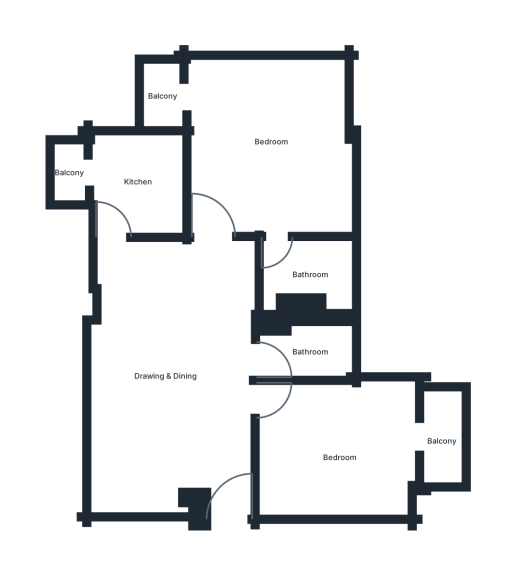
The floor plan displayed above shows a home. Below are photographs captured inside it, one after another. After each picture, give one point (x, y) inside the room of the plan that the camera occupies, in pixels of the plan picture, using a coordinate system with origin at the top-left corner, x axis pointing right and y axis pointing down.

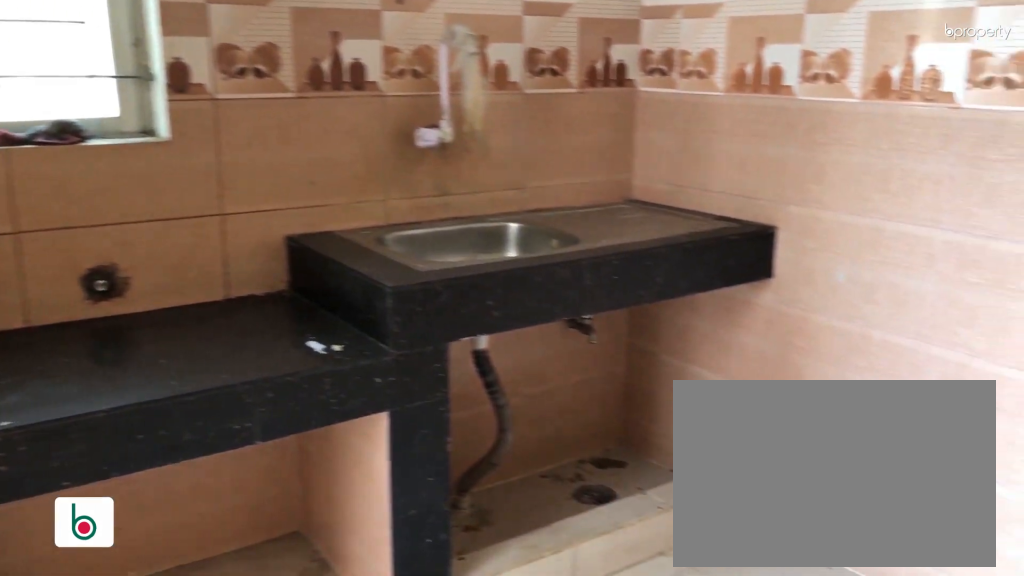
(132, 184)
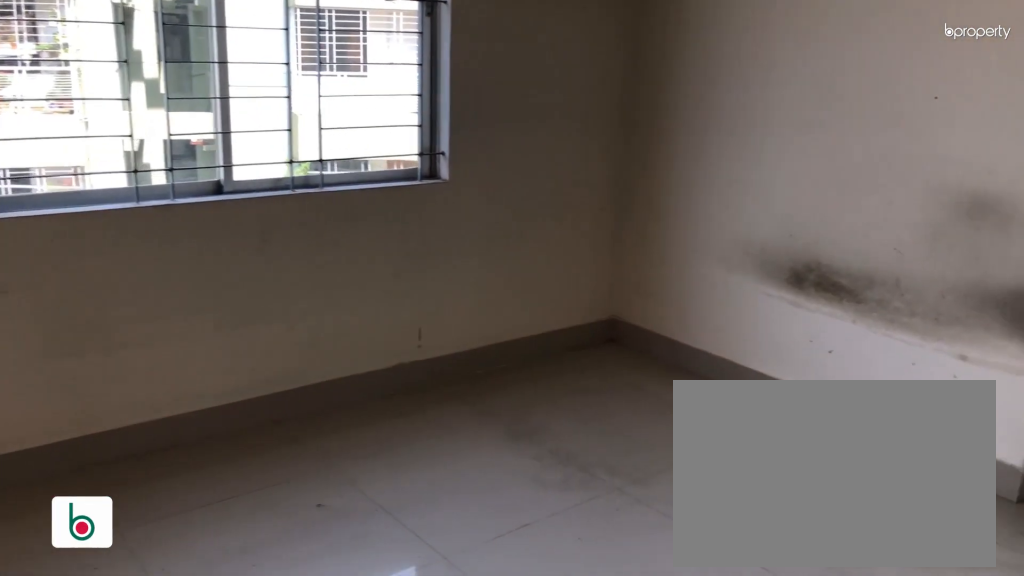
(269, 136)
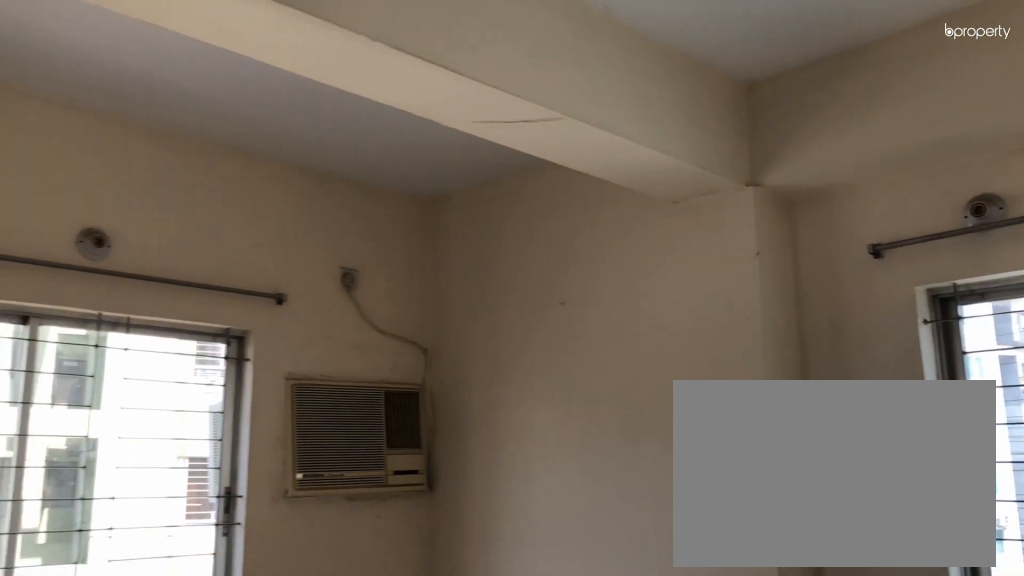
(269, 136)
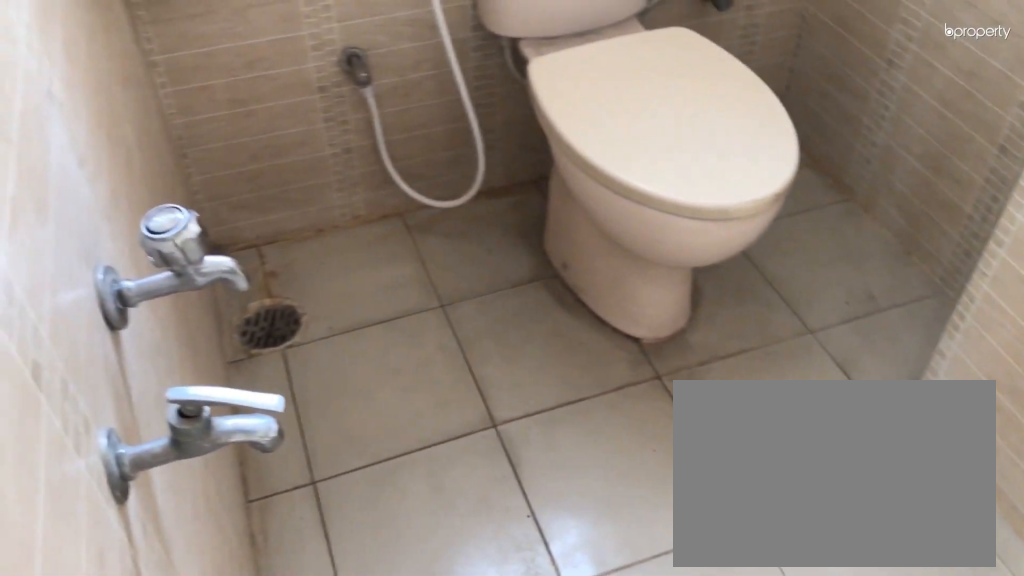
(304, 268)
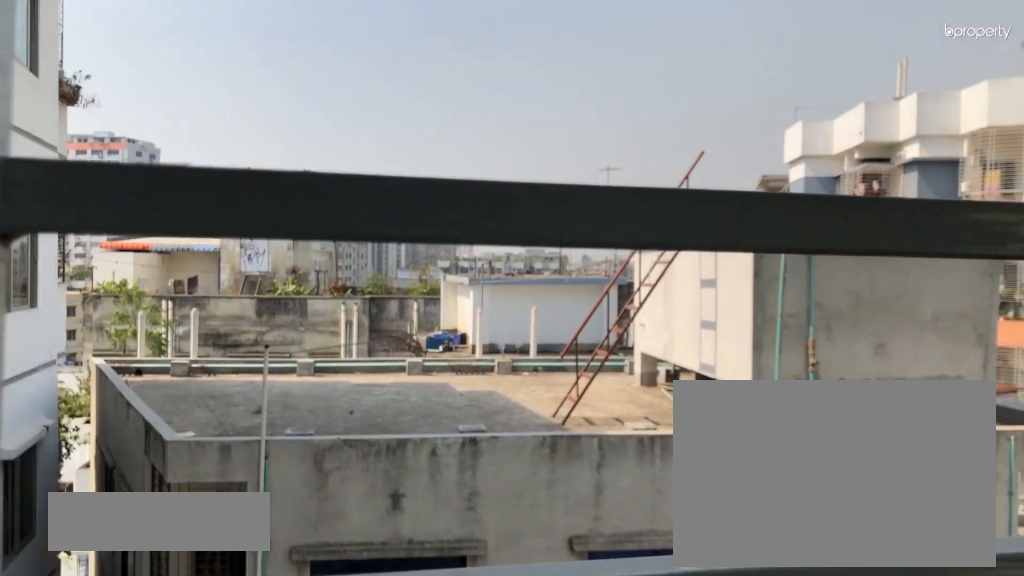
(158, 94)
